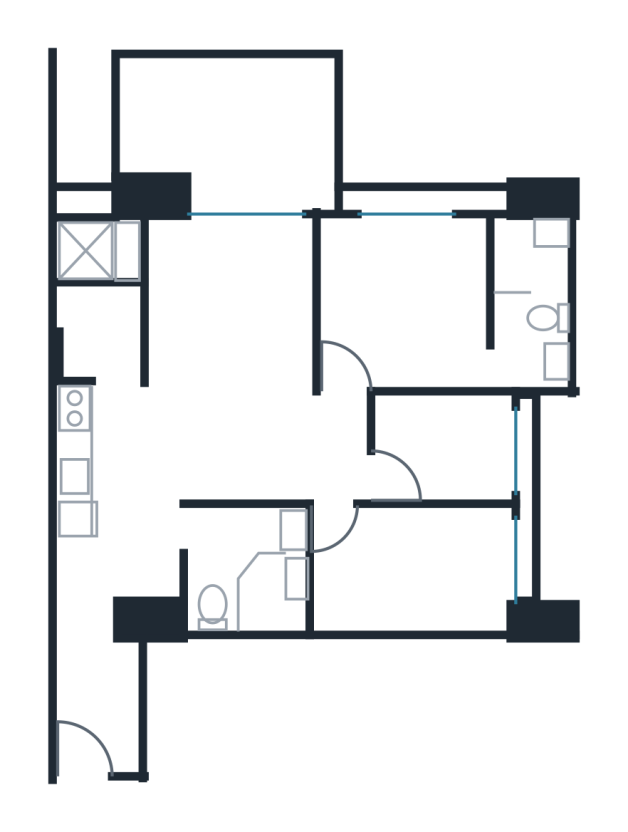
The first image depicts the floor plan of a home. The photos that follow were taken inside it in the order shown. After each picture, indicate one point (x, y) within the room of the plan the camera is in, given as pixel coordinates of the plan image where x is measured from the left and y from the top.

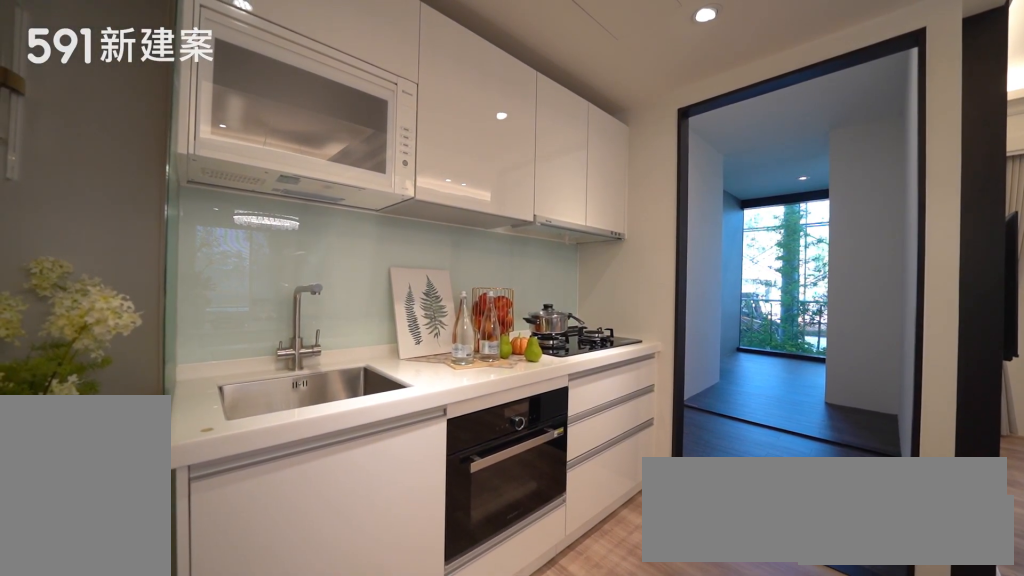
(98, 474)
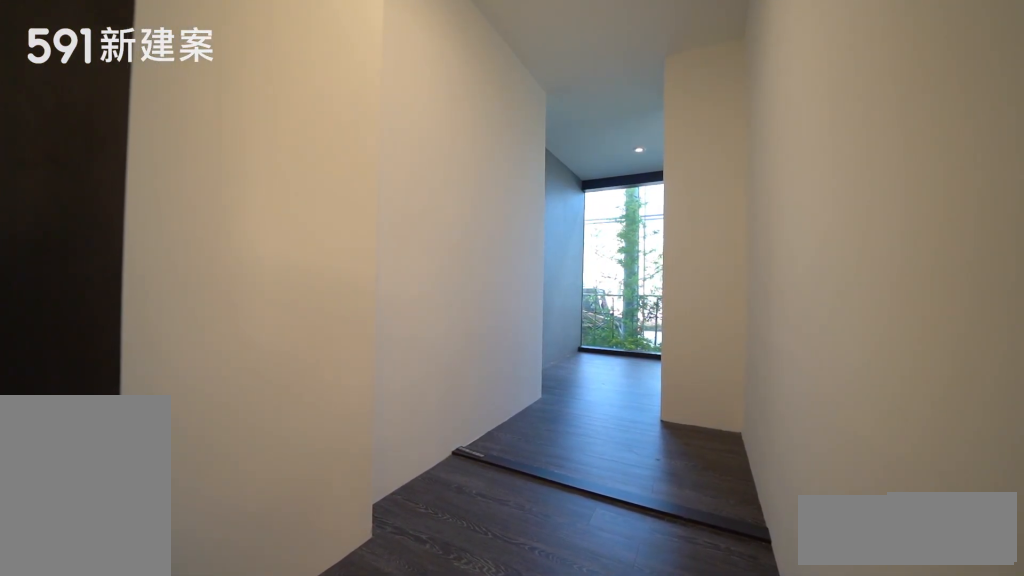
(93, 338)
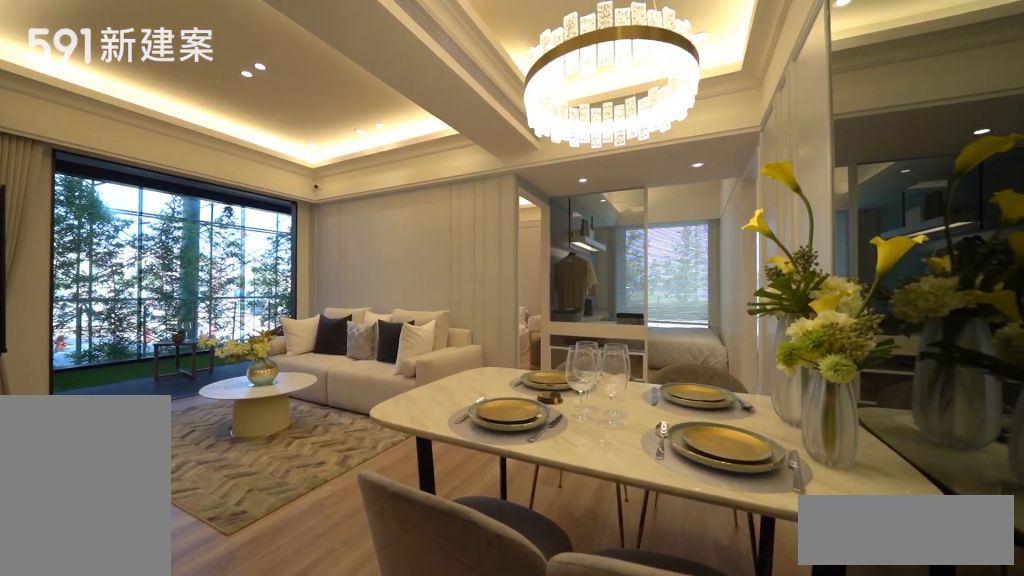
(246, 444)
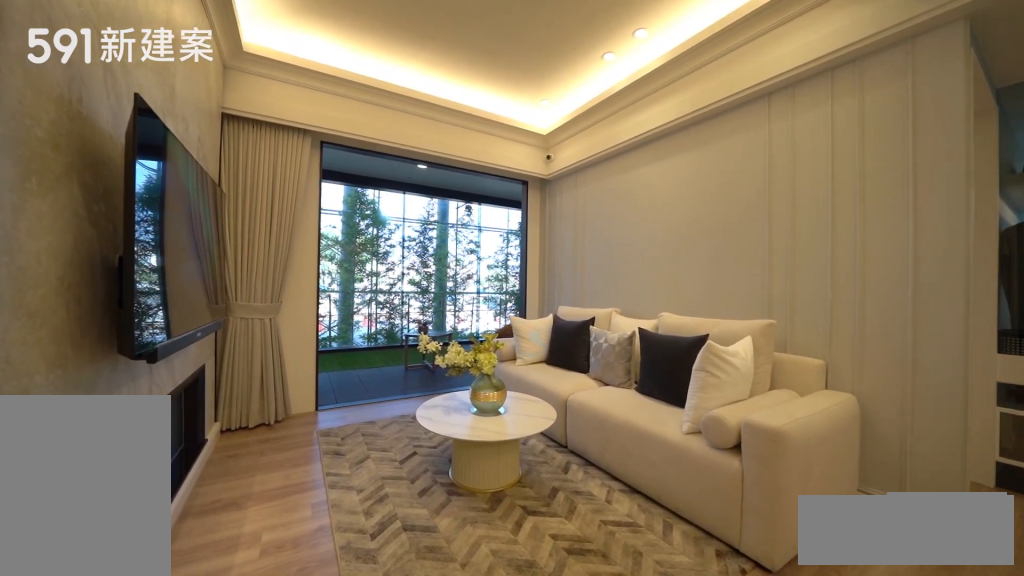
(232, 295)
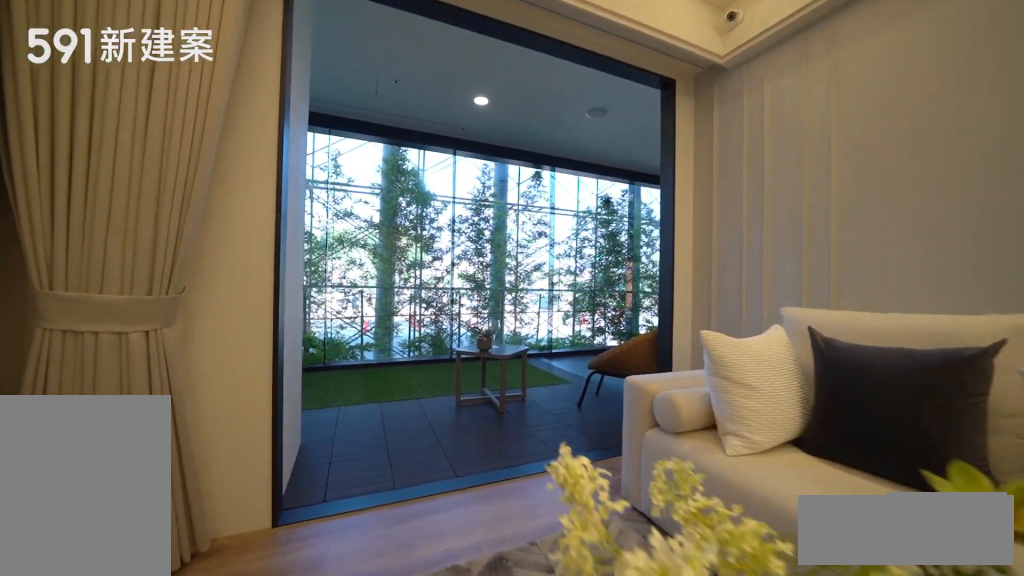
(232, 295)
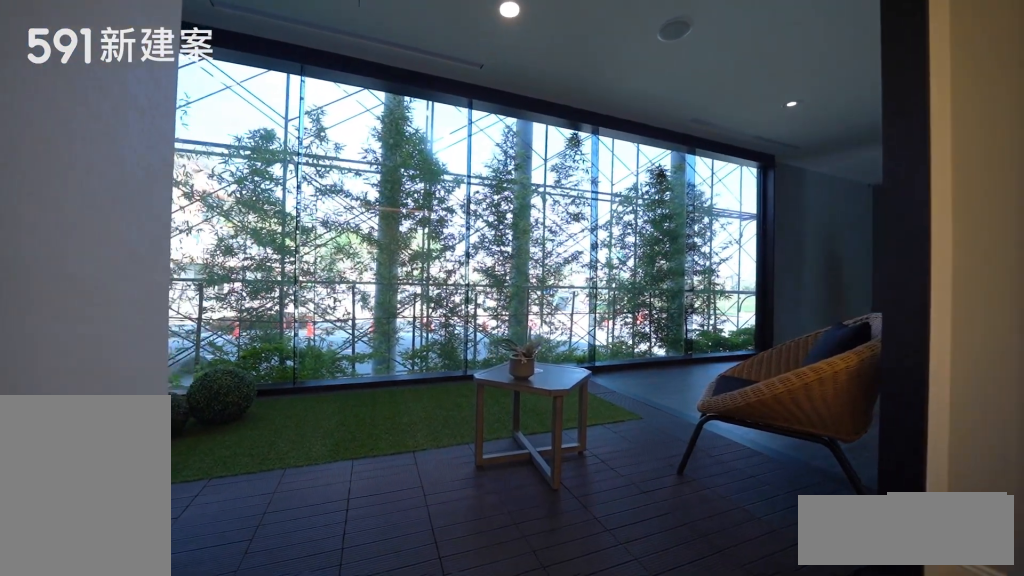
(224, 128)
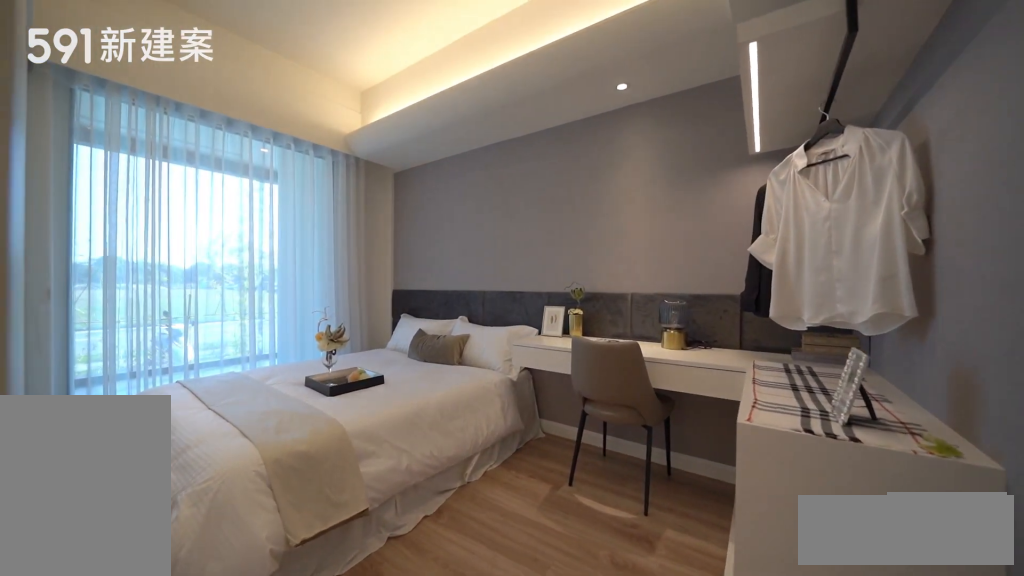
(416, 568)
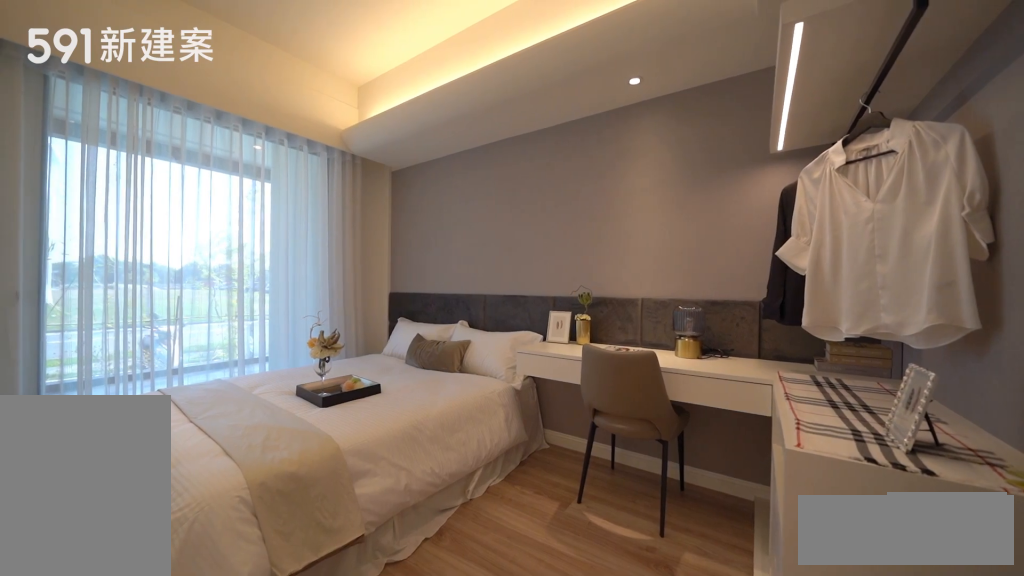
(416, 568)
